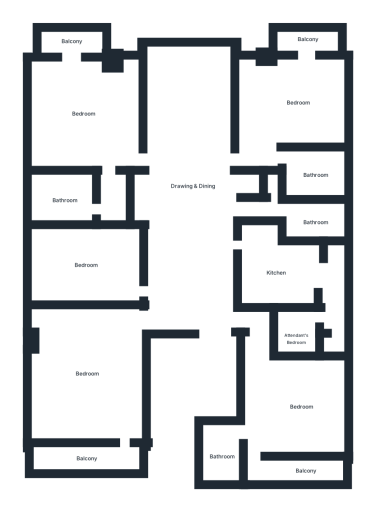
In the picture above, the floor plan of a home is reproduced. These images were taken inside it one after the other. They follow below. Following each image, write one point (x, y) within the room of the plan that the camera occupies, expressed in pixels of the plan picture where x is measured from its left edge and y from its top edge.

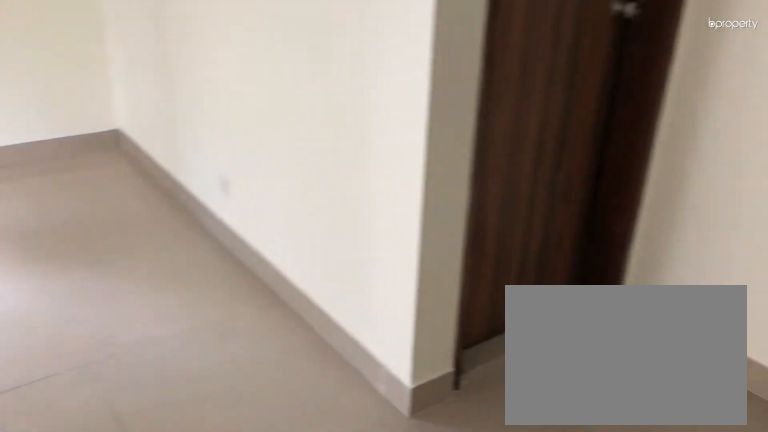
(296, 97)
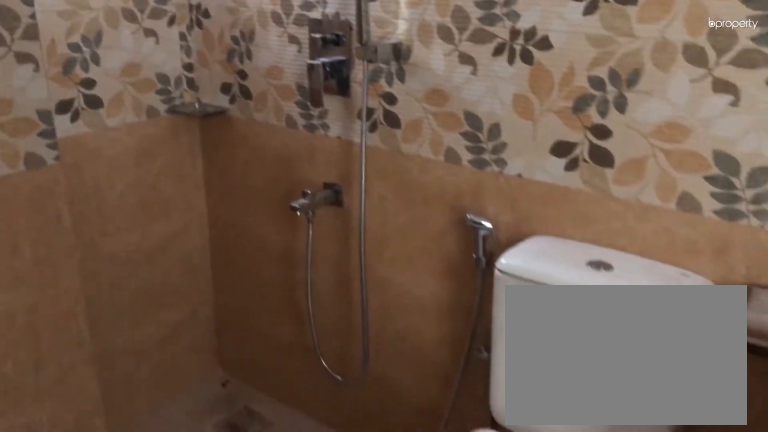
(313, 174)
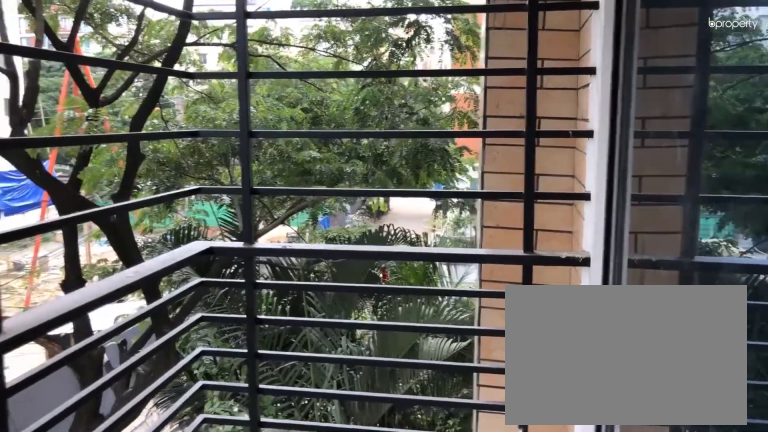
(305, 41)
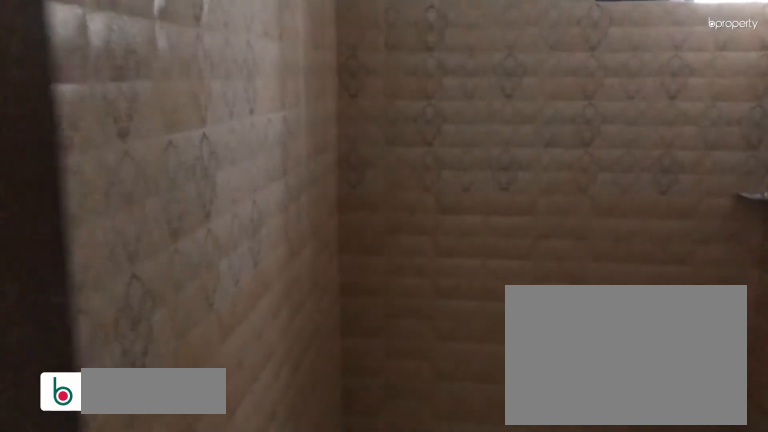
(314, 218)
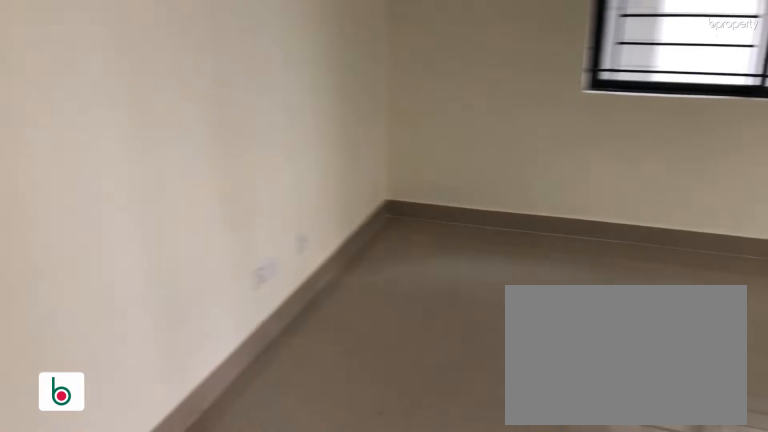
(298, 407)
